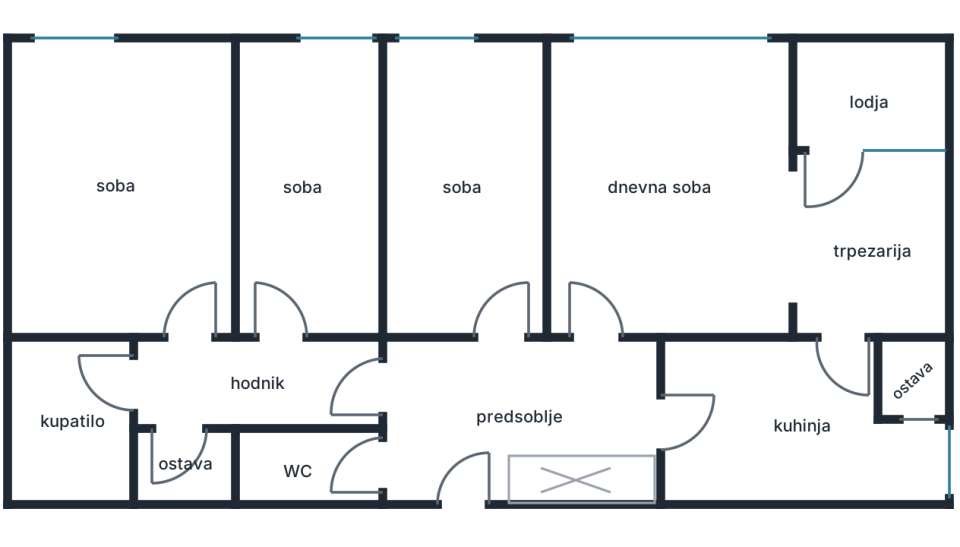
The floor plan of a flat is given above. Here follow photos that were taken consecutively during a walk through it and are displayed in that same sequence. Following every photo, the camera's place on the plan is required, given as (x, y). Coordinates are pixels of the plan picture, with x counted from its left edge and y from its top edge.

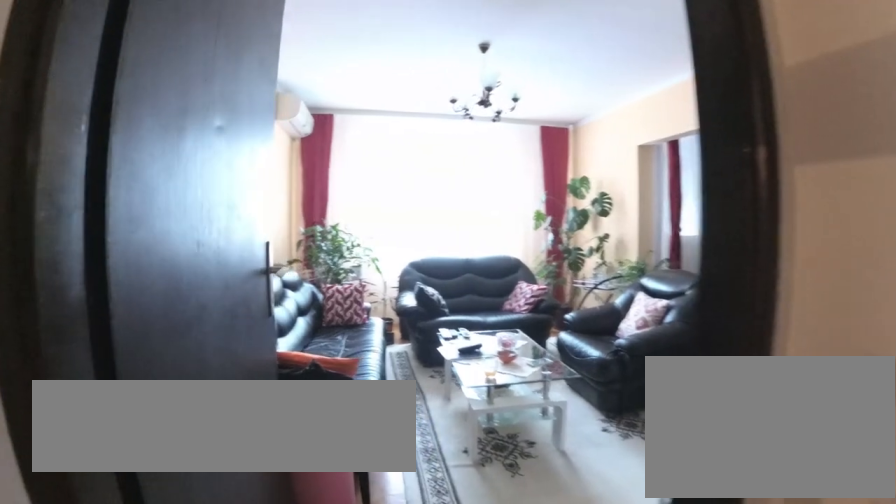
(610, 431)
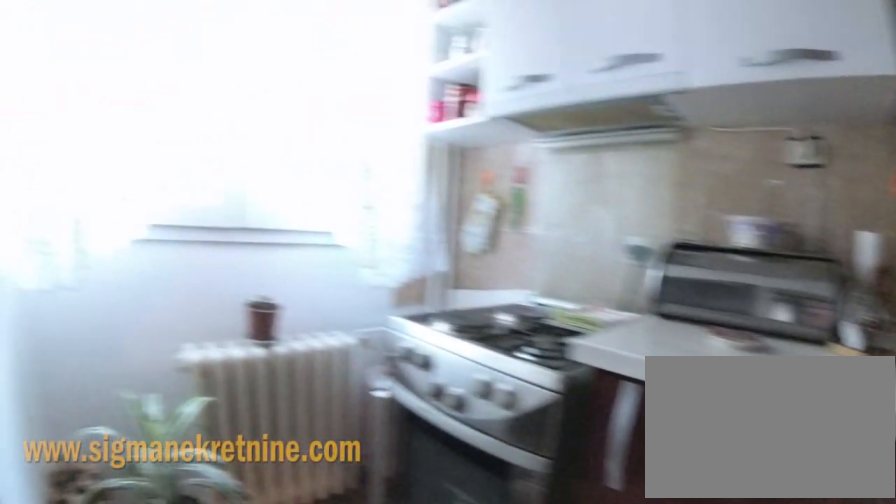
(816, 401)
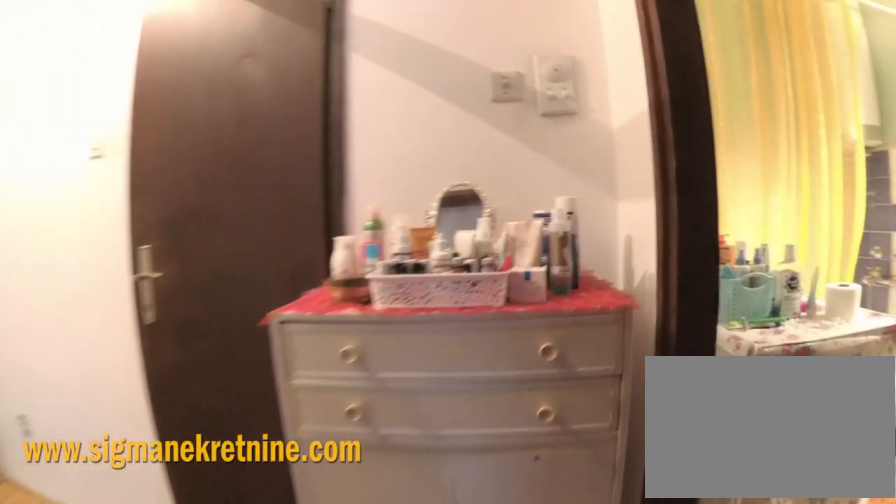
(175, 335)
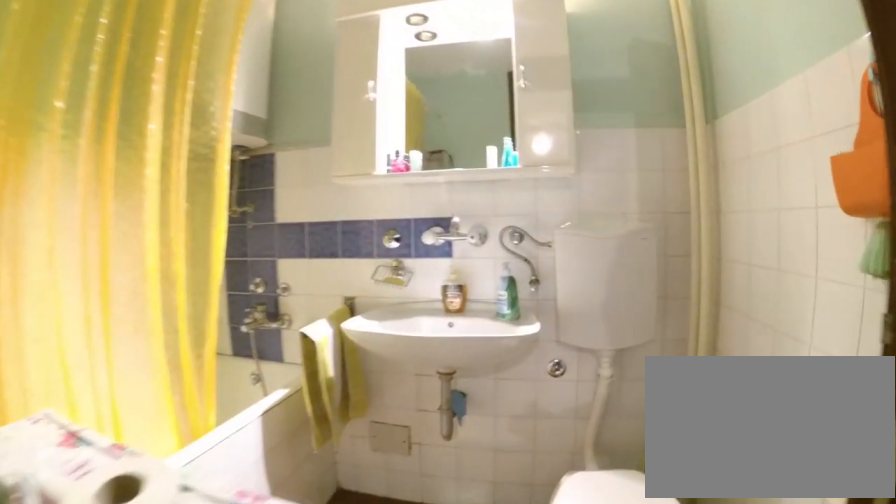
(140, 371)
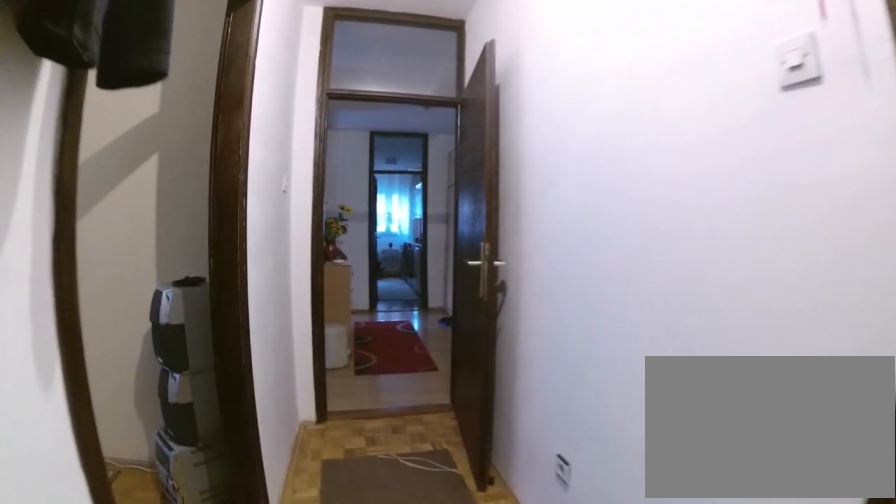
(137, 389)
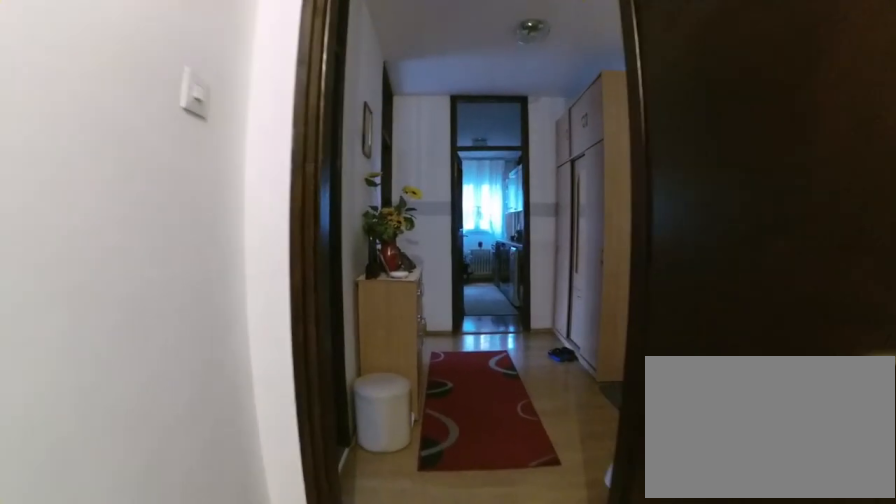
(275, 389)
